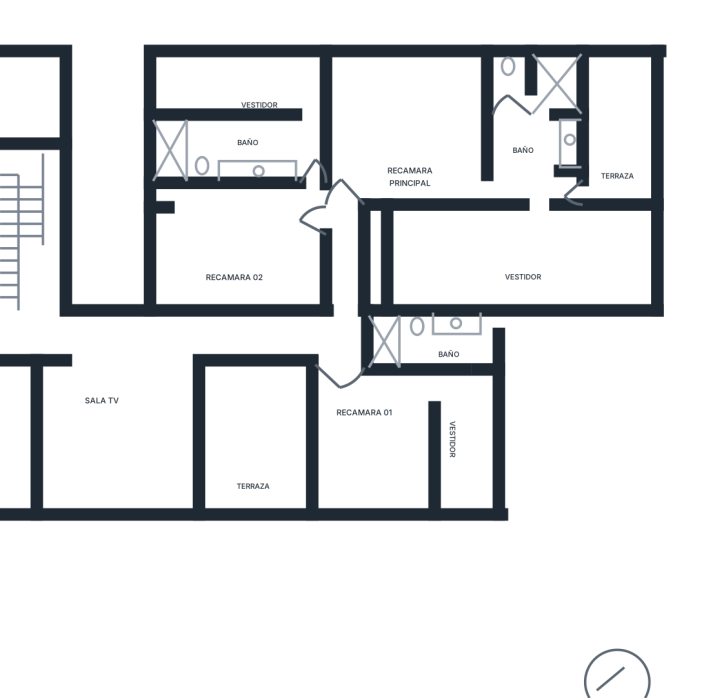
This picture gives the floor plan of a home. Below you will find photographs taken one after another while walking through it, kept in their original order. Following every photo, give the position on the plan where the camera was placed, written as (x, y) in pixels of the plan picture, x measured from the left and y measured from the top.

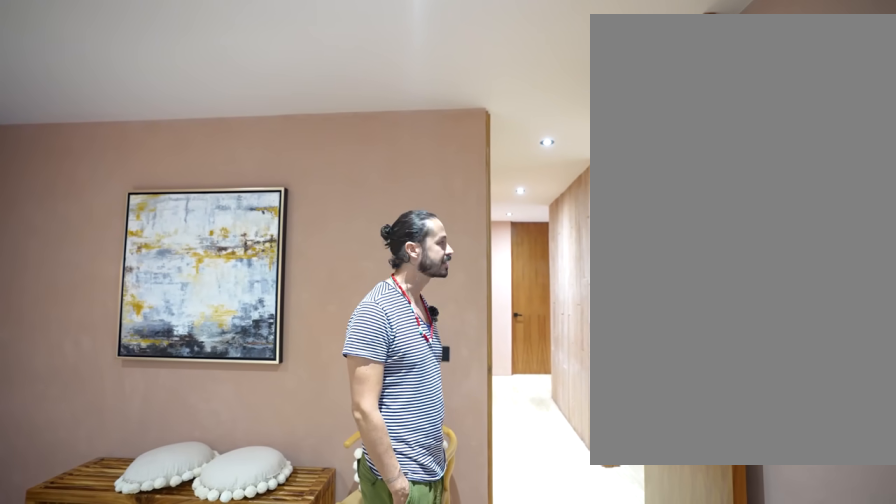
(364, 159)
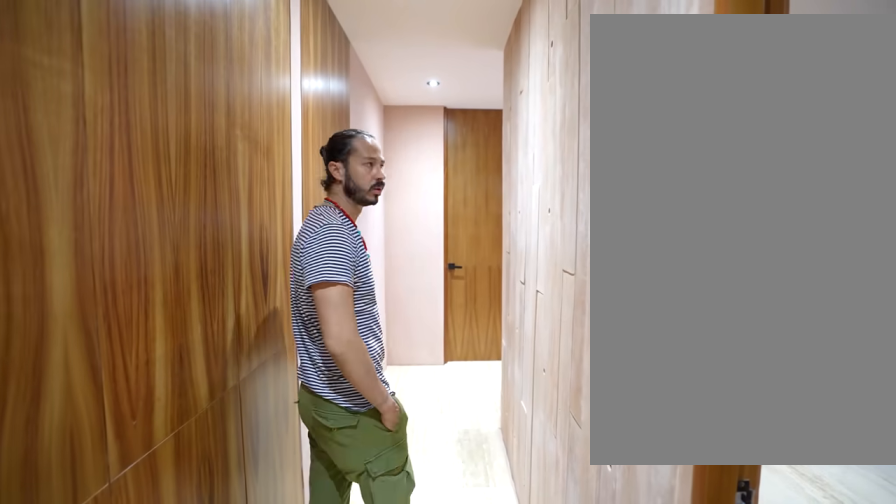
(345, 208)
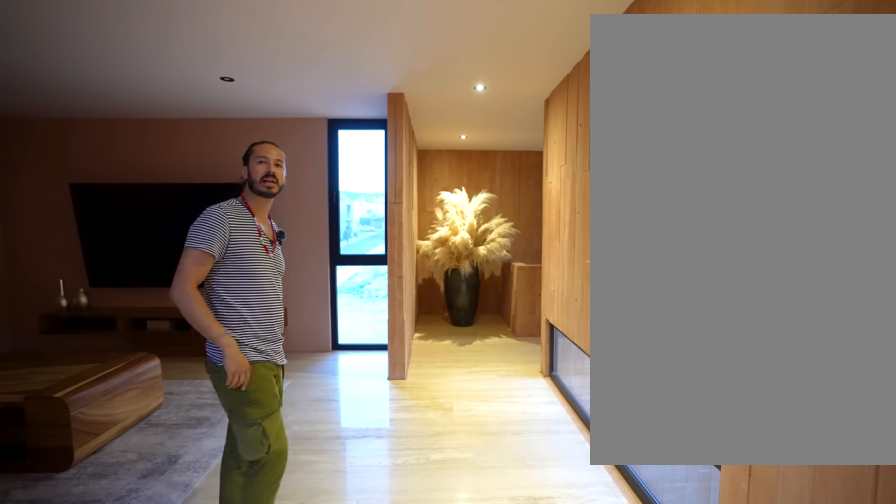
(189, 342)
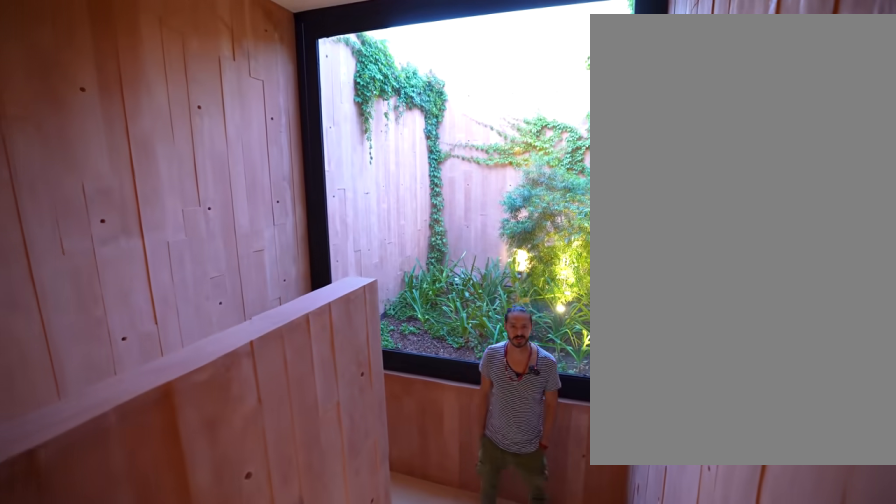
(41, 300)
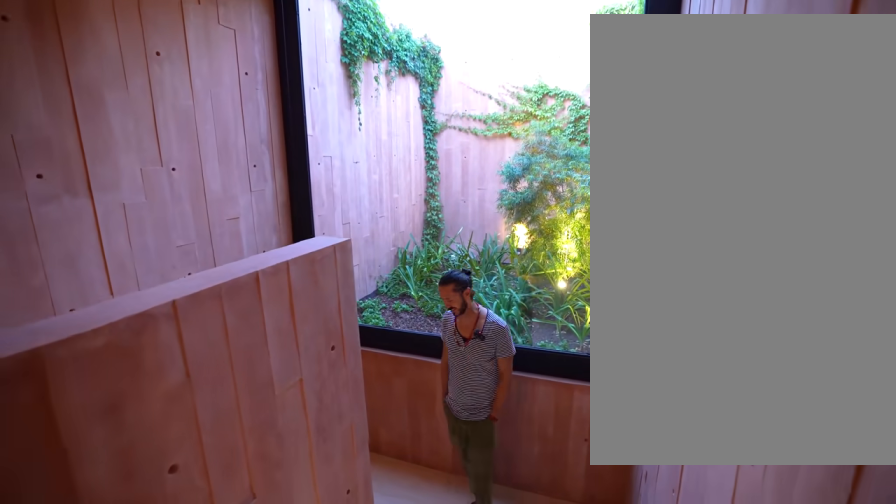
(45, 284)
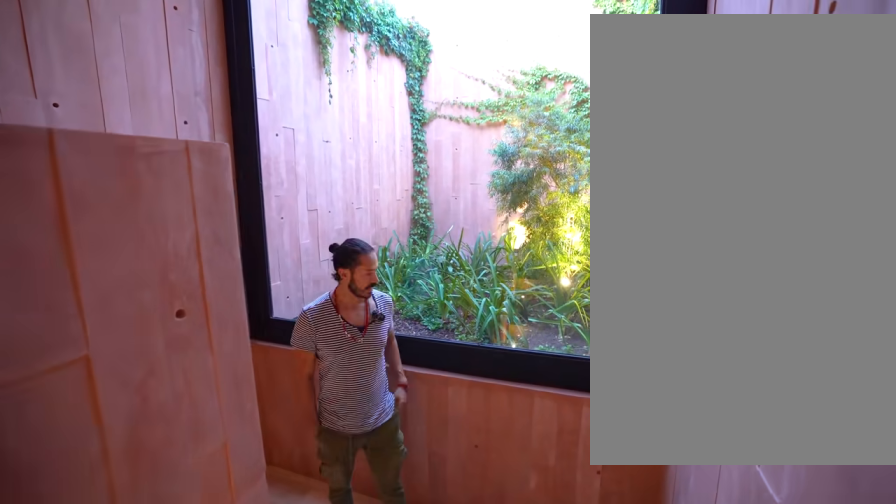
(47, 238)
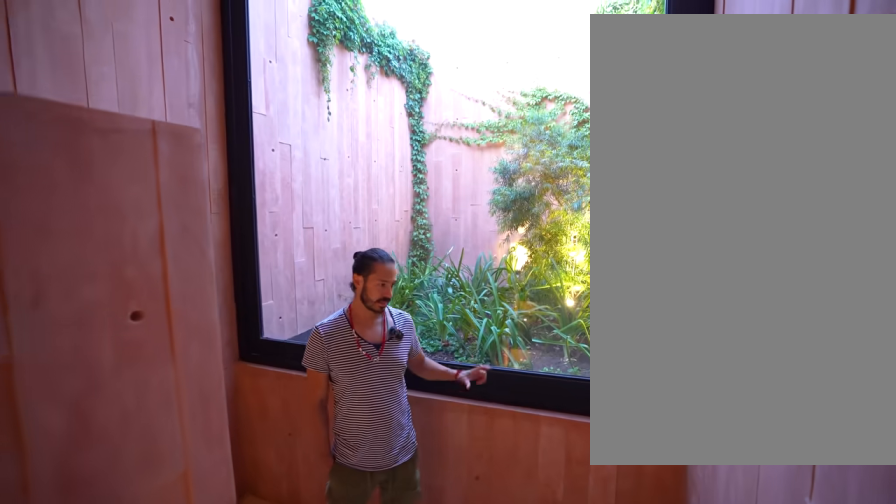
(46, 233)
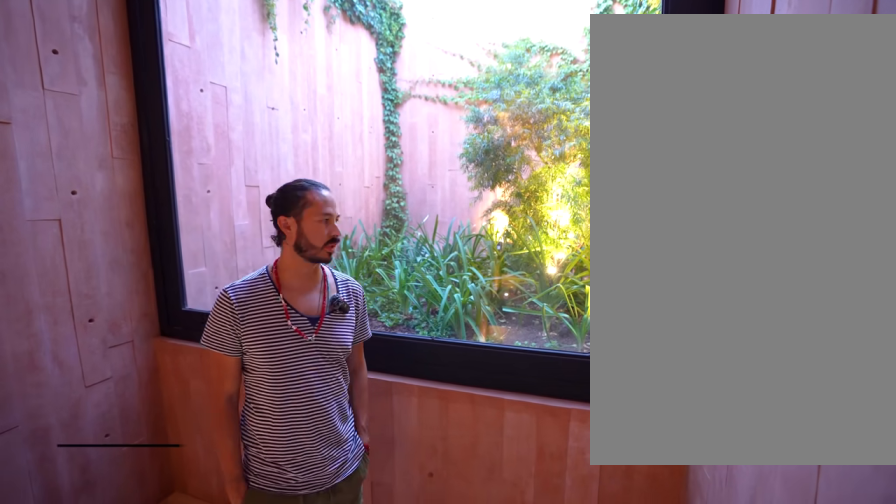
(40, 205)
